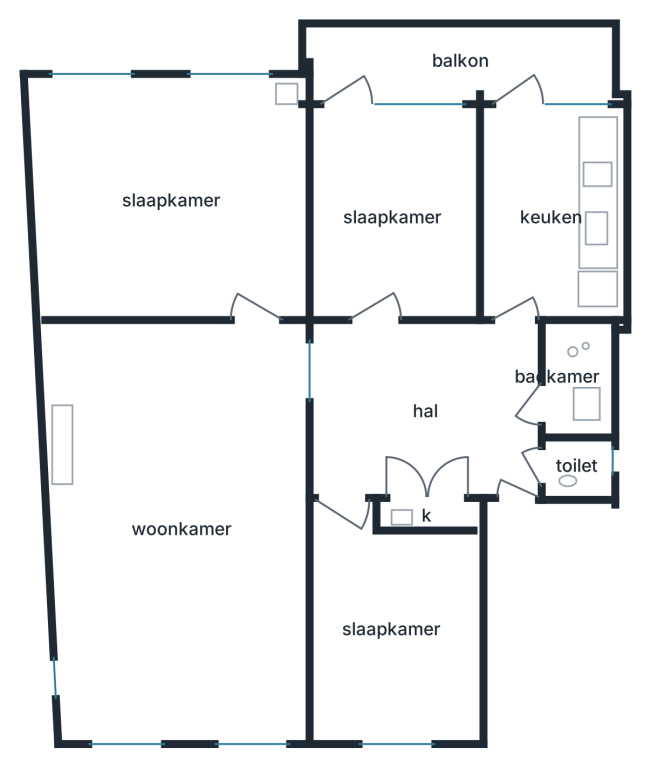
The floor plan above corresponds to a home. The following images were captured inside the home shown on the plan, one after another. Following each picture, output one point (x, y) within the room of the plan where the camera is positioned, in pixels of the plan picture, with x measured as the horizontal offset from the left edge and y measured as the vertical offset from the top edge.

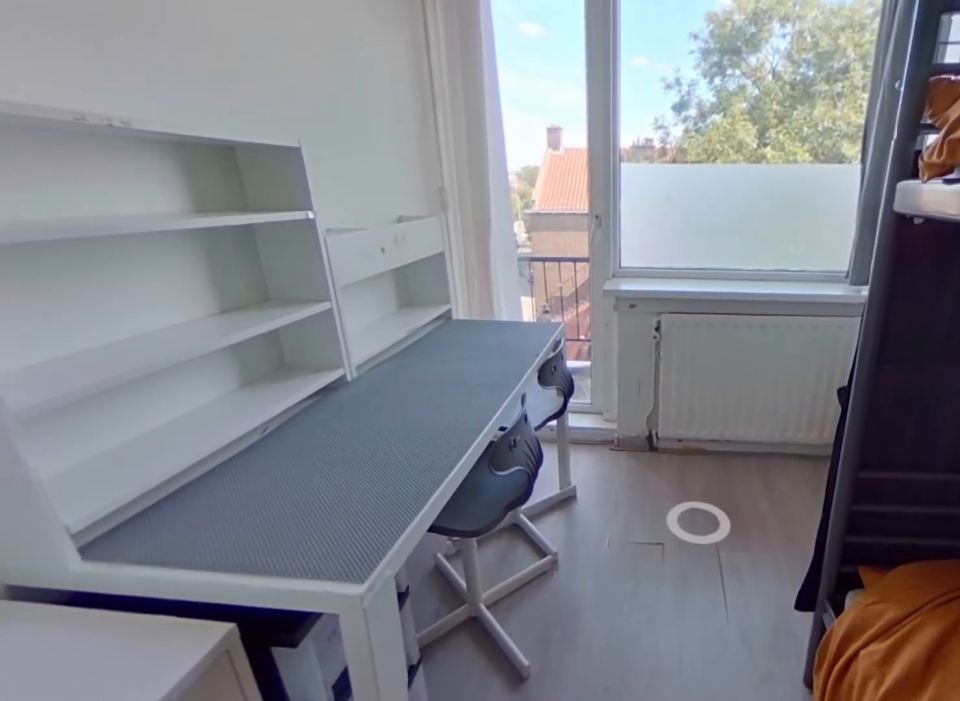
(392, 214)
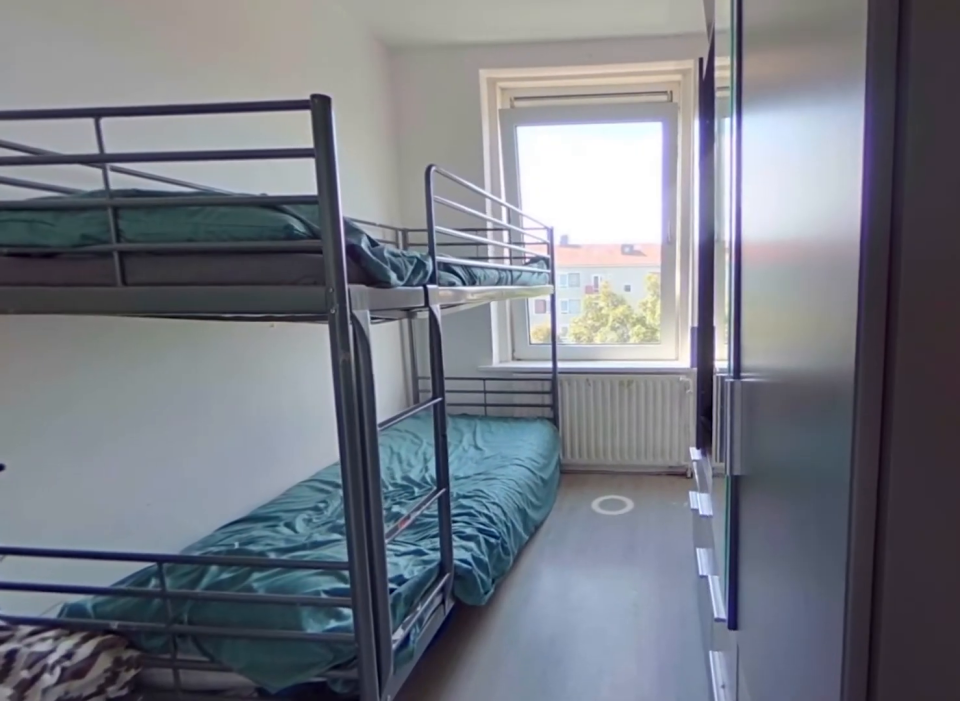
(392, 630)
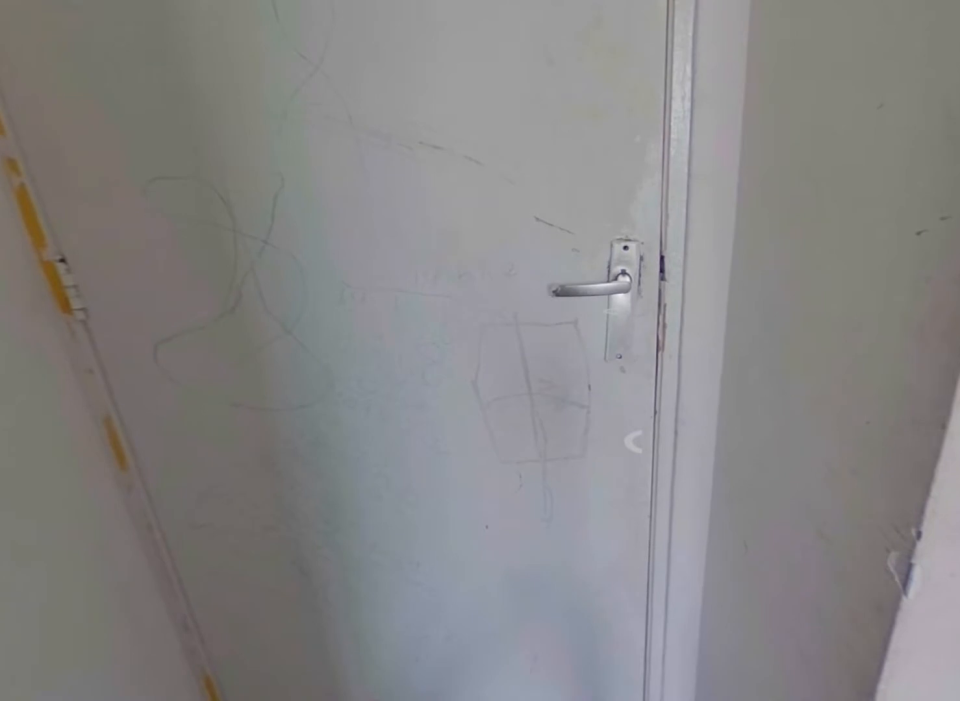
(392, 630)
